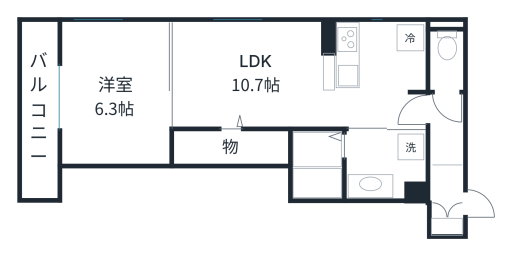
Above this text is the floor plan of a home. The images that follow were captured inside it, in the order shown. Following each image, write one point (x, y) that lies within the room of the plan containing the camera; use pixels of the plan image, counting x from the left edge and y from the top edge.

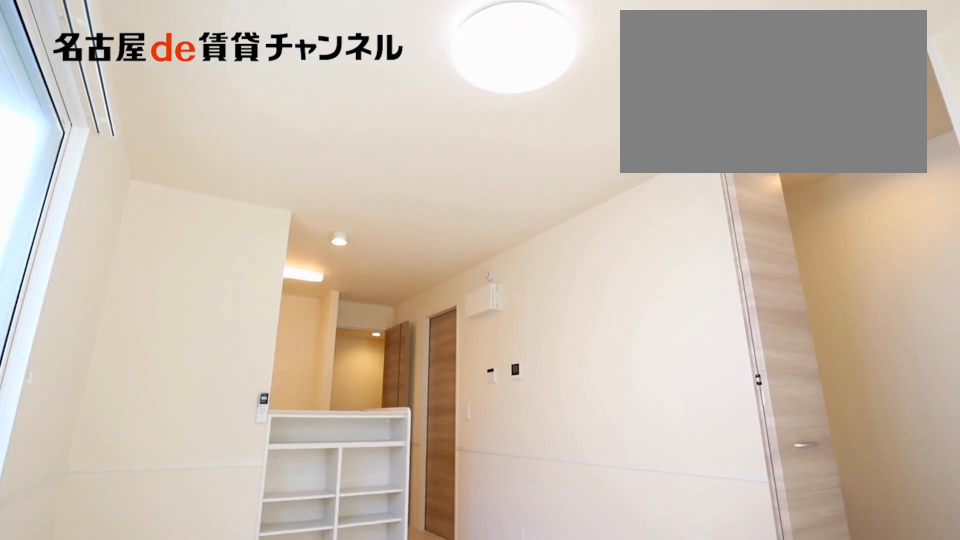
(248, 74)
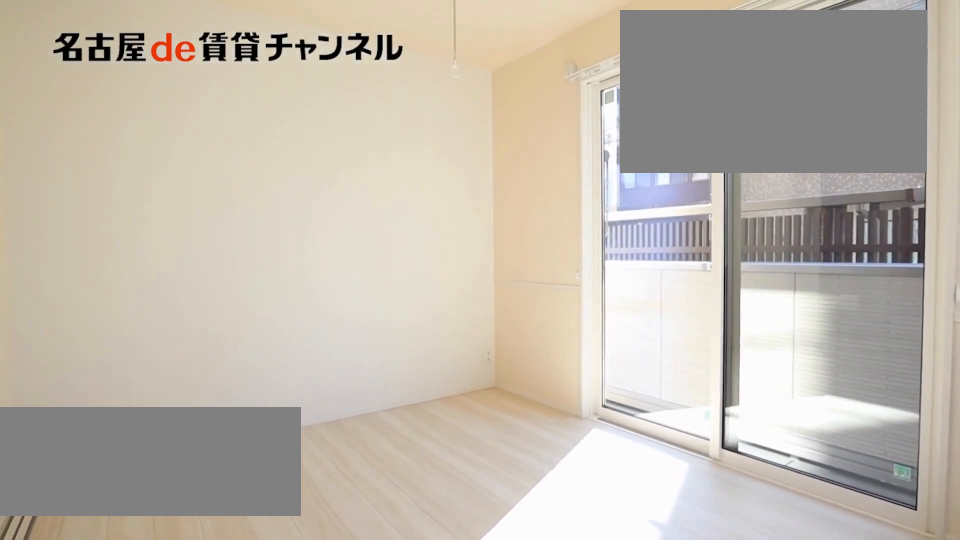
(115, 94)
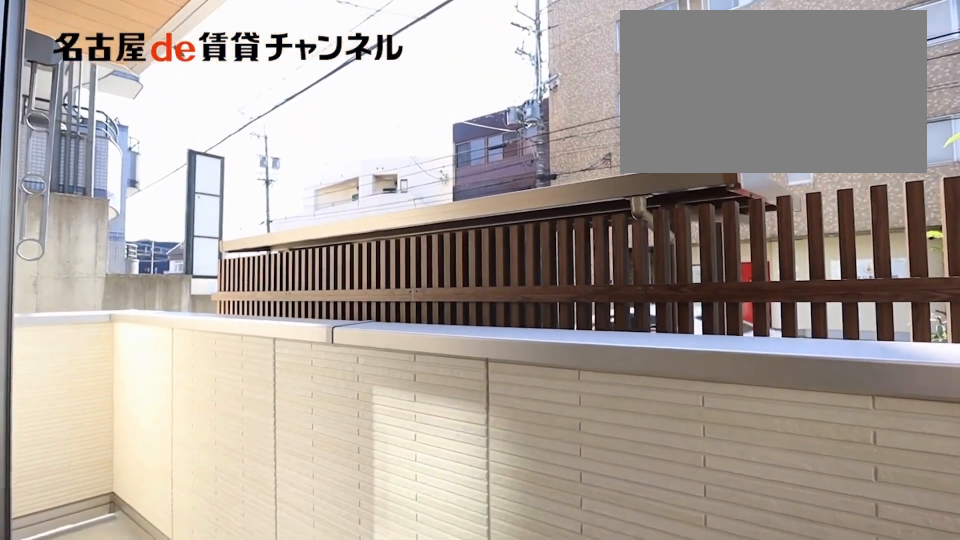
(39, 110)
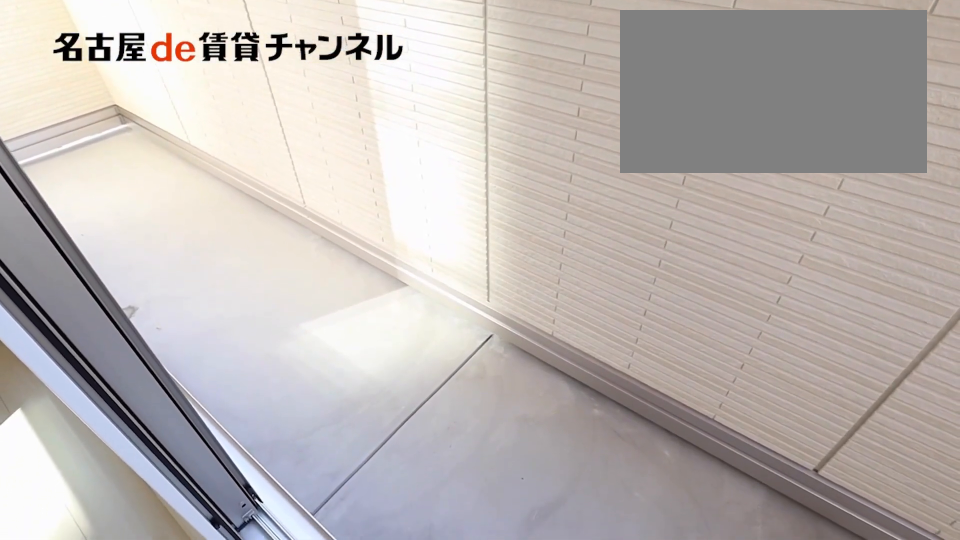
(39, 110)
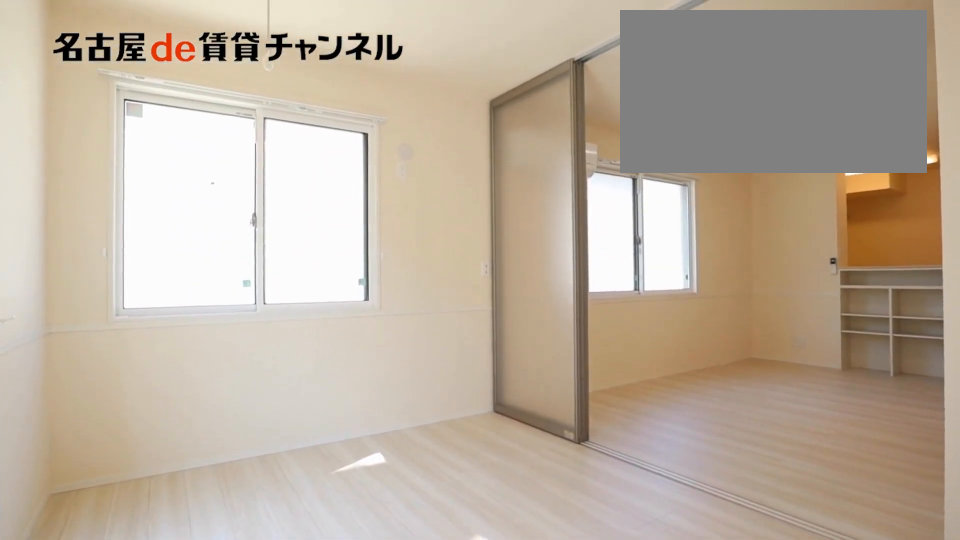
(117, 93)
